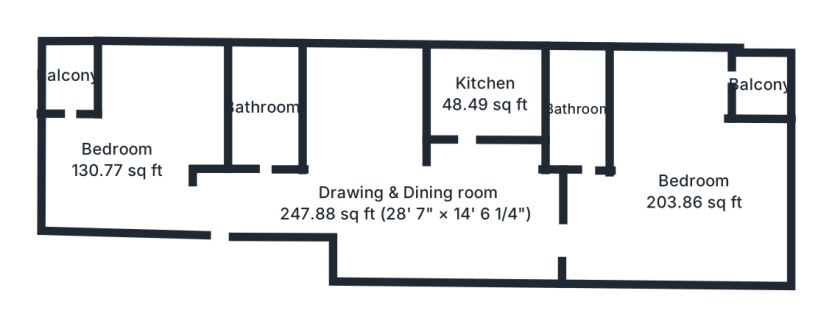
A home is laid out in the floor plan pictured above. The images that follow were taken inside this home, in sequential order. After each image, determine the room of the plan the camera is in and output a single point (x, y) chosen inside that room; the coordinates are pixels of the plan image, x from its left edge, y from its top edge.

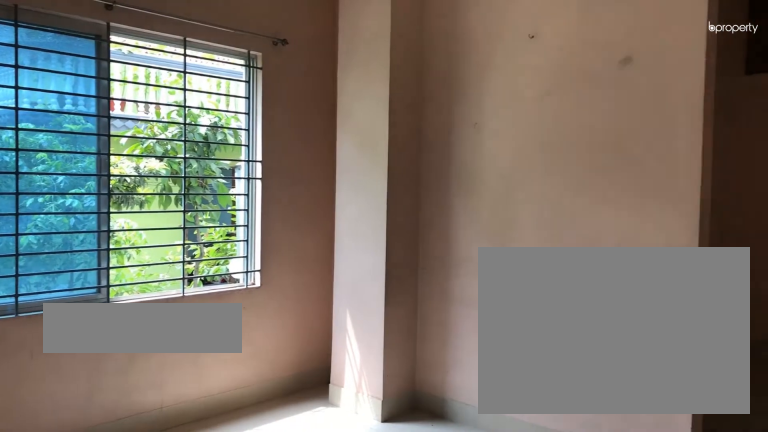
(409, 205)
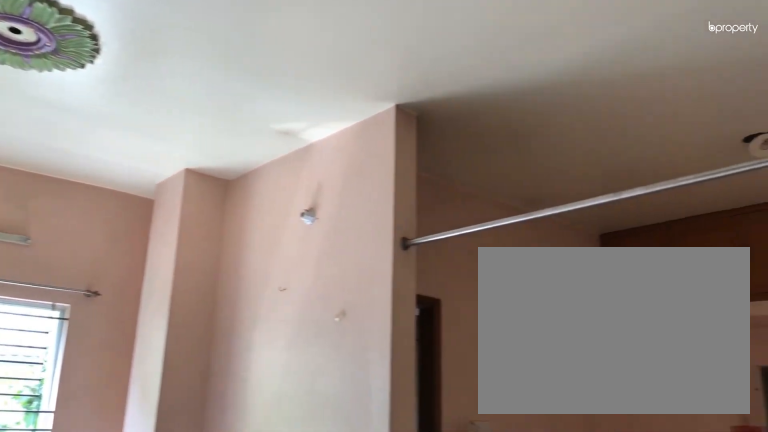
(409, 205)
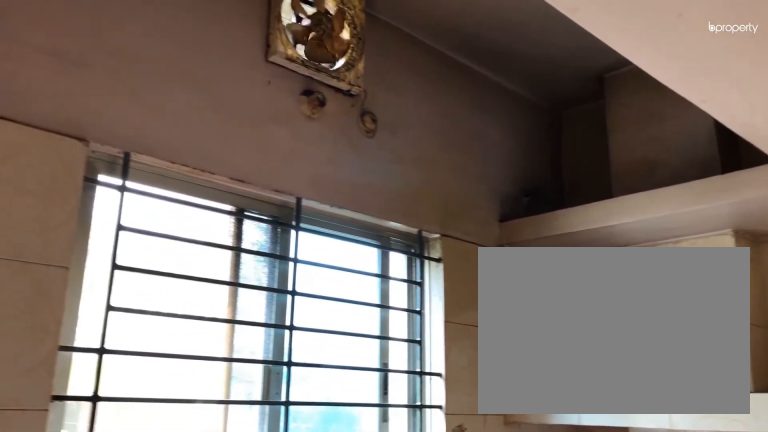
(486, 95)
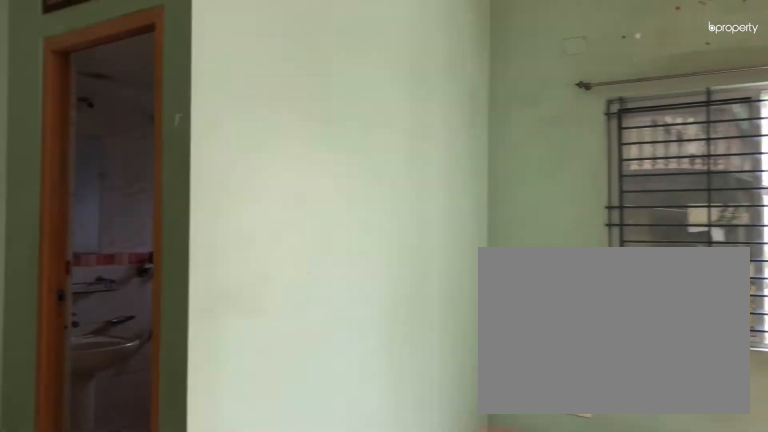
(691, 190)
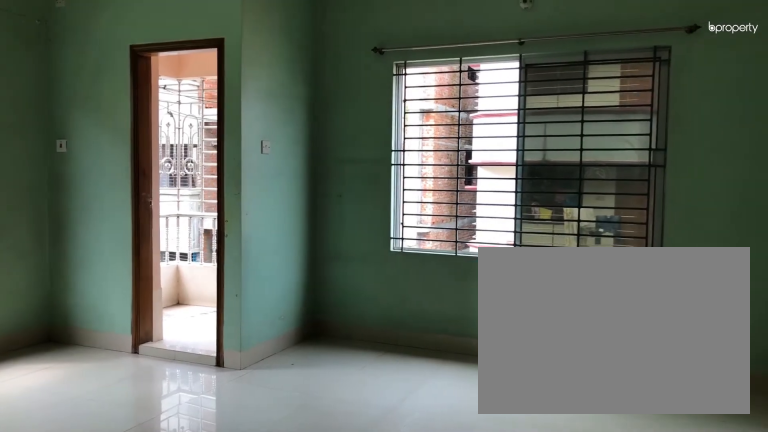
(691, 190)
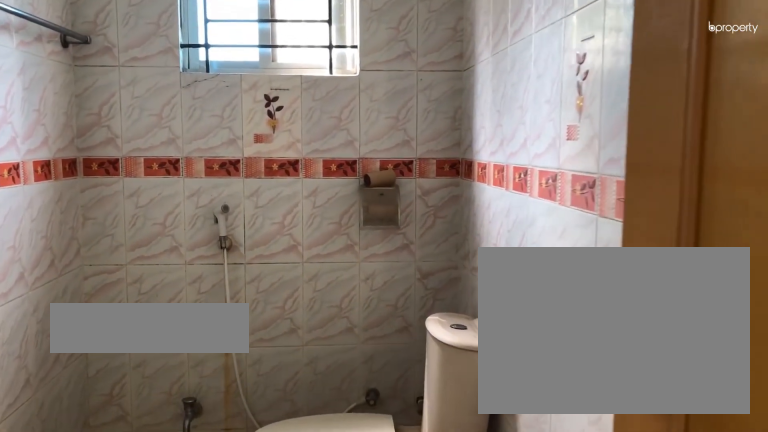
(579, 111)
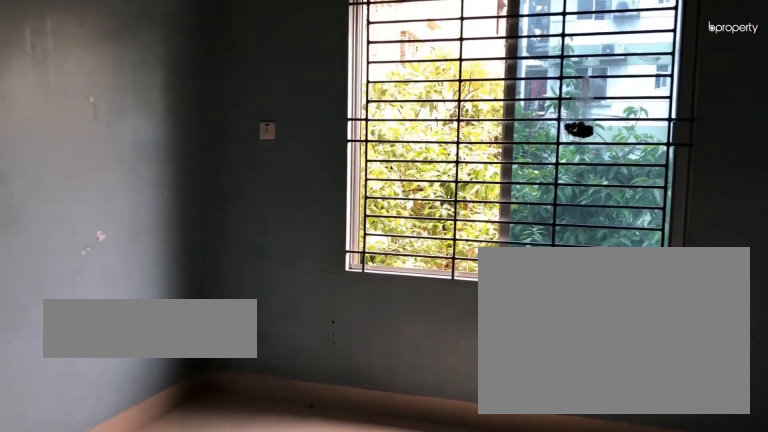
(118, 162)
